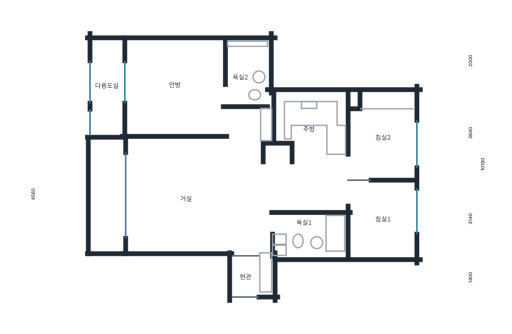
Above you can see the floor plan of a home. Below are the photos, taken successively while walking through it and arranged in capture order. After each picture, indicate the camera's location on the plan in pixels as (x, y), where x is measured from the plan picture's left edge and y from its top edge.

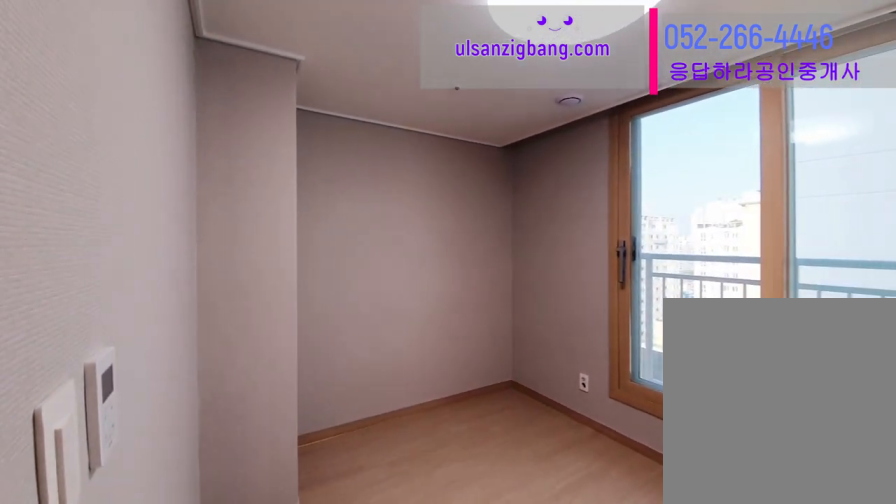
(392, 142)
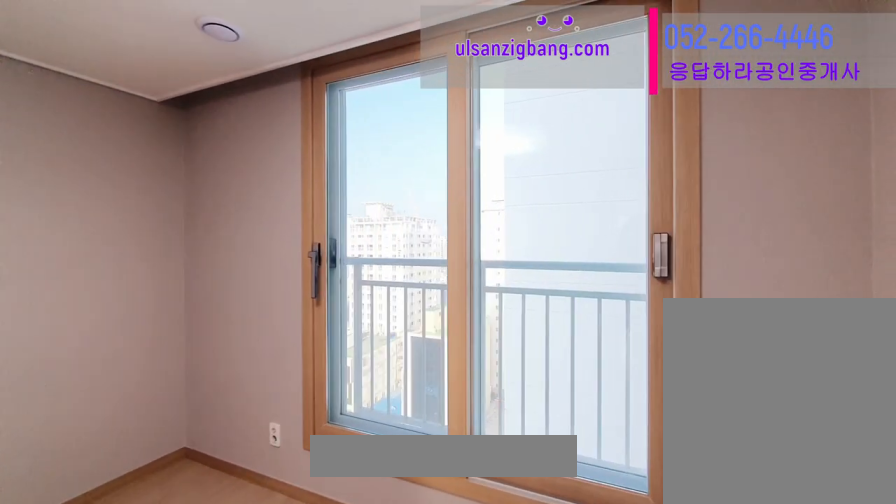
(391, 142)
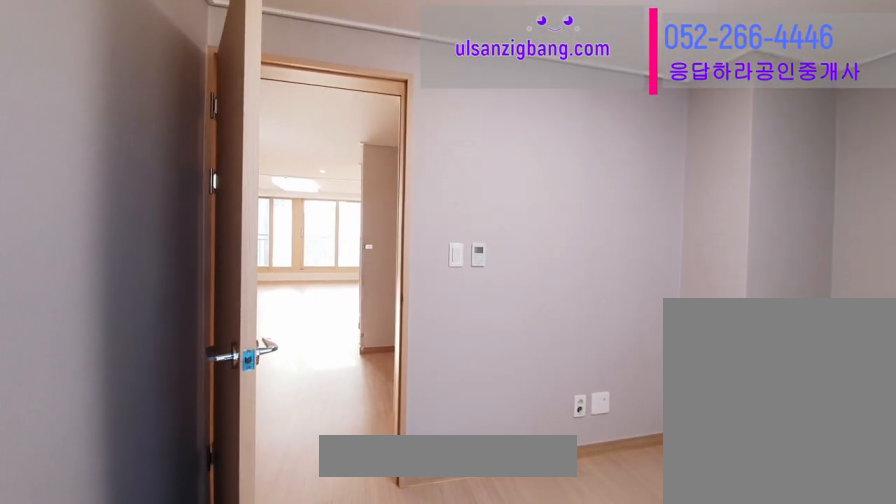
(392, 143)
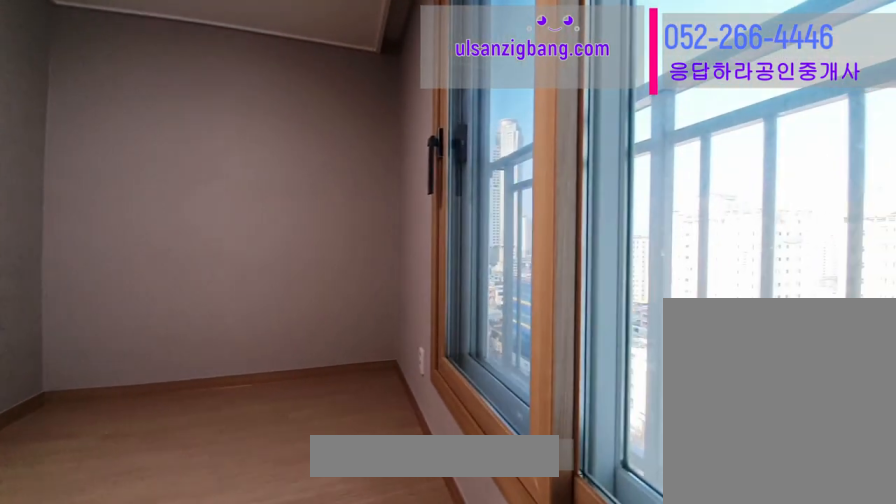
(392, 142)
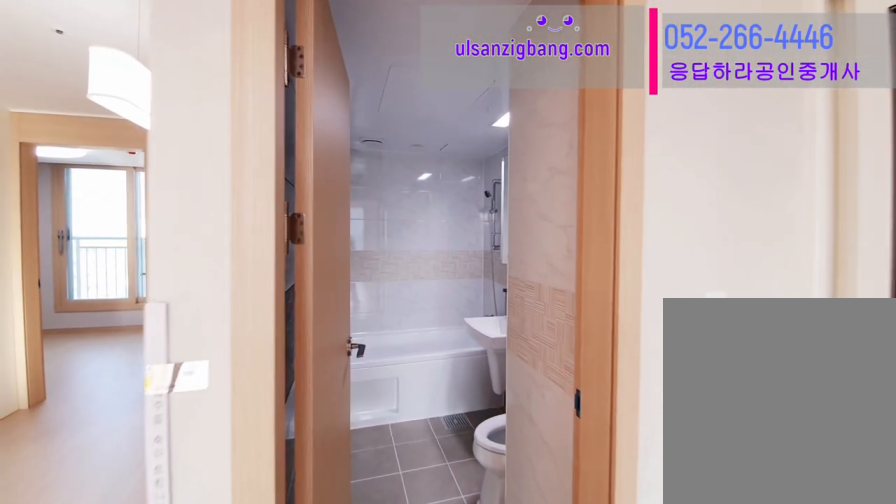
(228, 205)
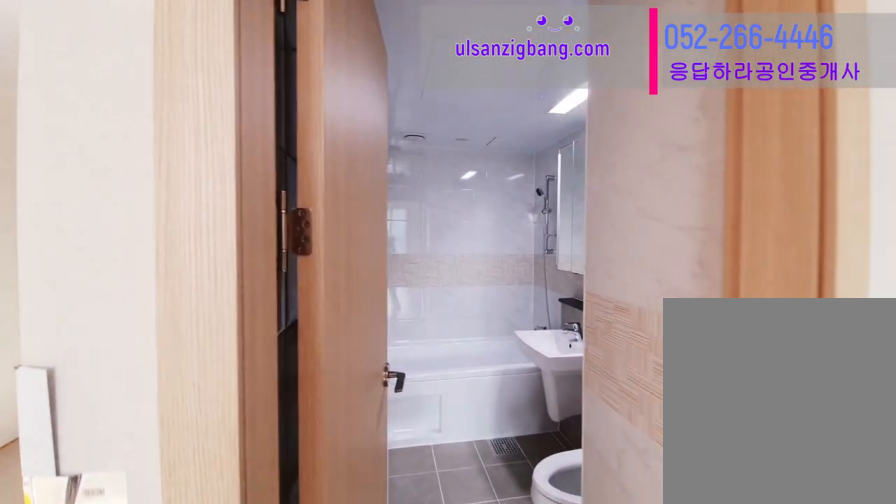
(229, 204)
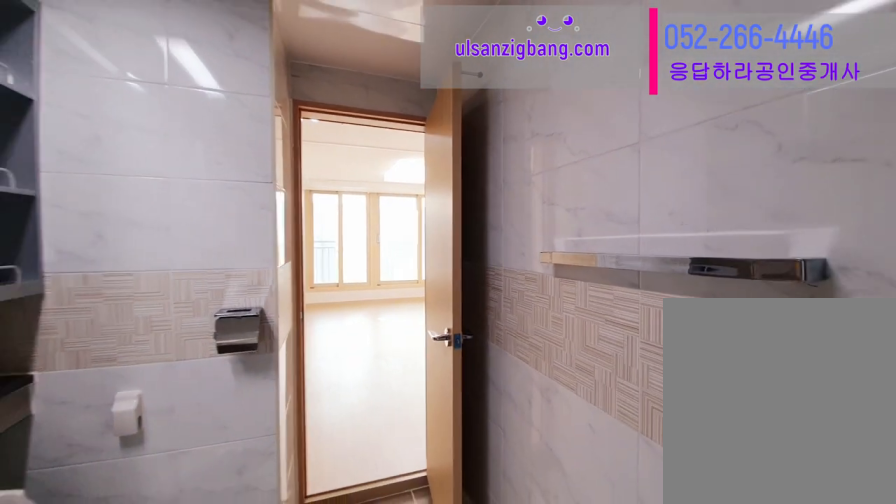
(307, 232)
